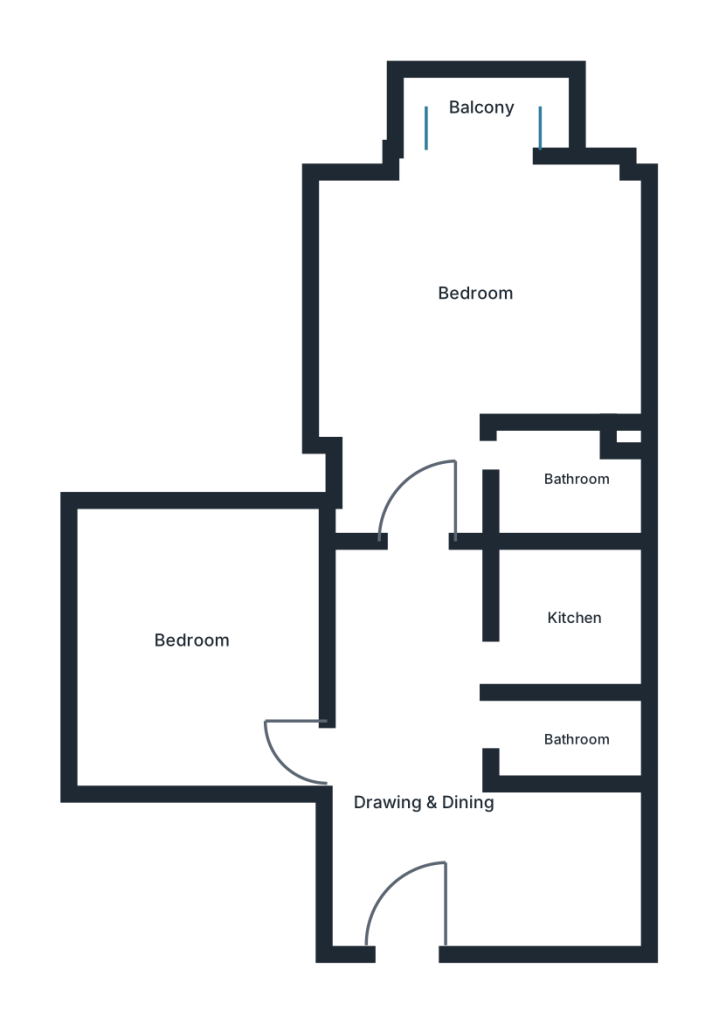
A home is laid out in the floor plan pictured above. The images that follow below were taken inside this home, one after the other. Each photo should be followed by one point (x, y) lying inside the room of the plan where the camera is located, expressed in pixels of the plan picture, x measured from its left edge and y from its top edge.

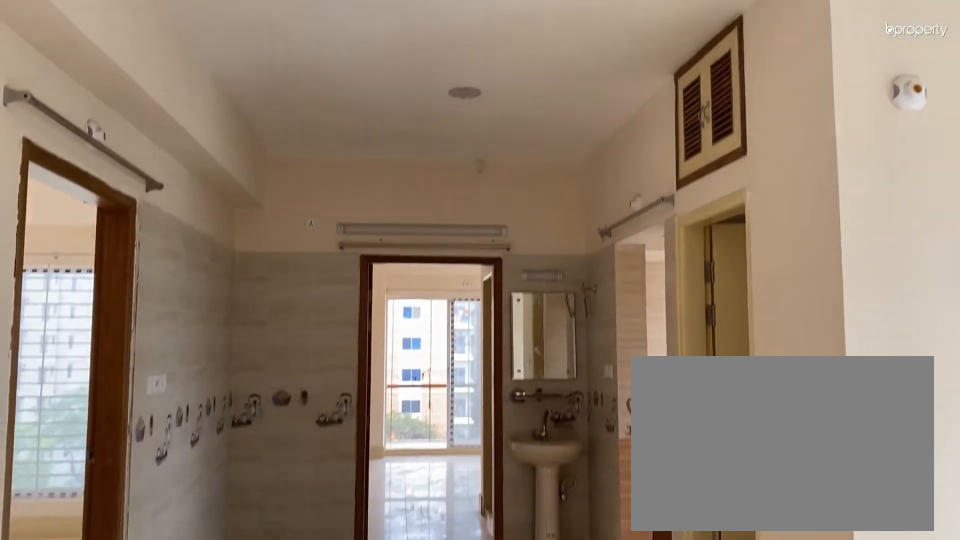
(408, 798)
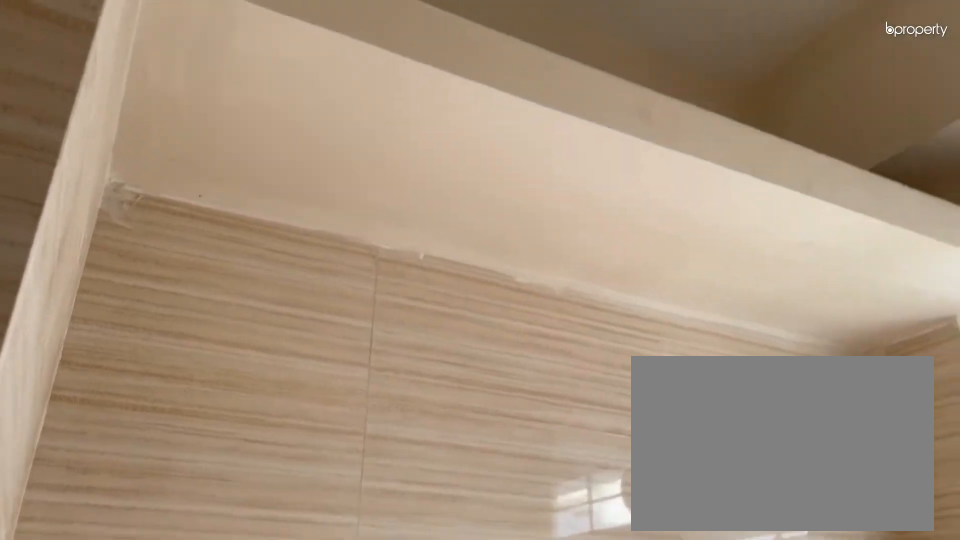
(572, 615)
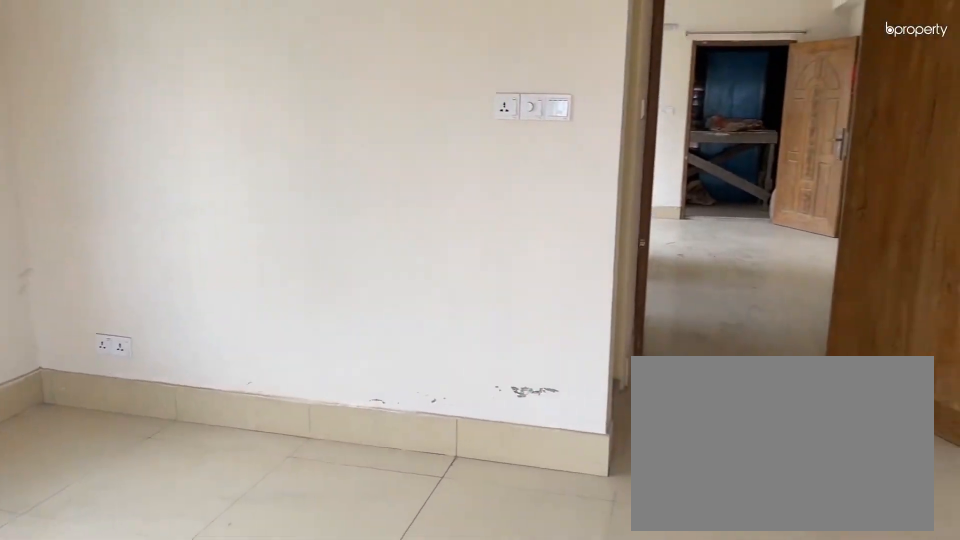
(476, 284)
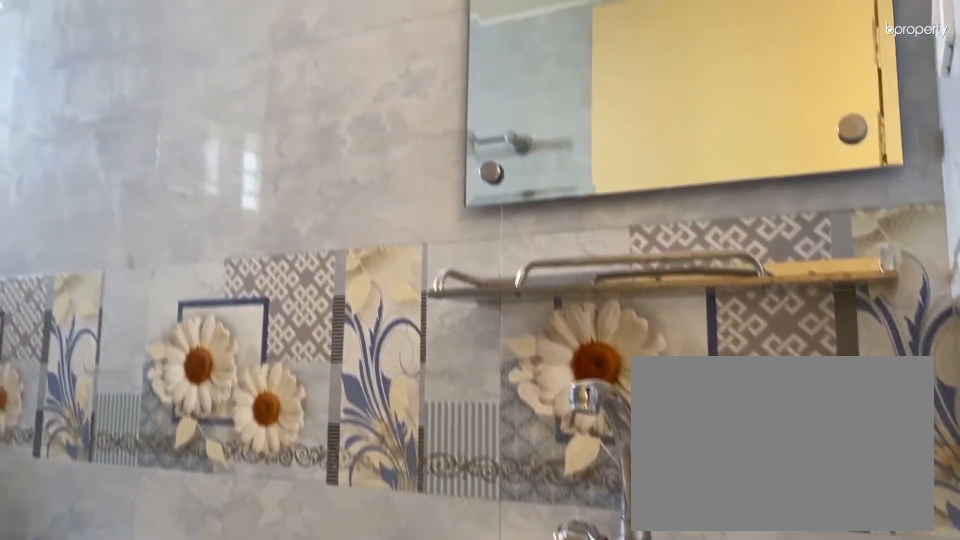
(575, 478)
